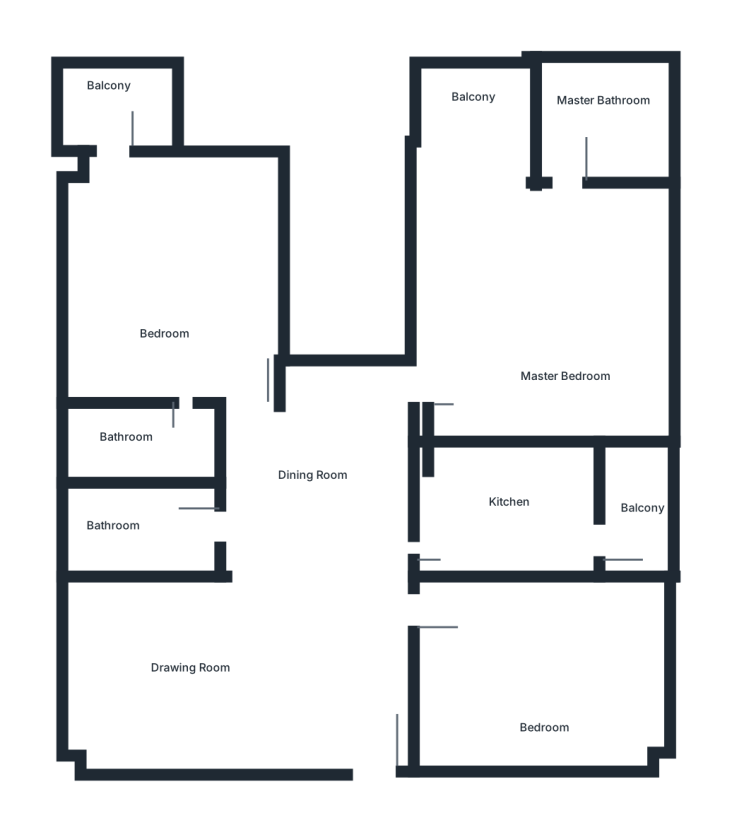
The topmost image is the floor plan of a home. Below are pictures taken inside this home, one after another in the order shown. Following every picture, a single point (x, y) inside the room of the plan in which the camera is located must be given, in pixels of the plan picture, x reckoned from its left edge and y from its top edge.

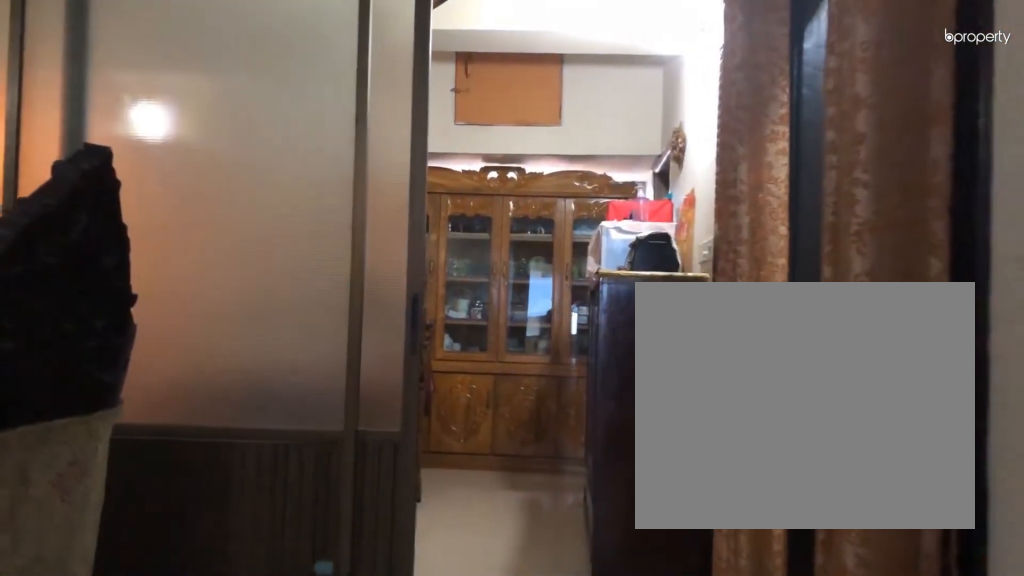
(266, 642)
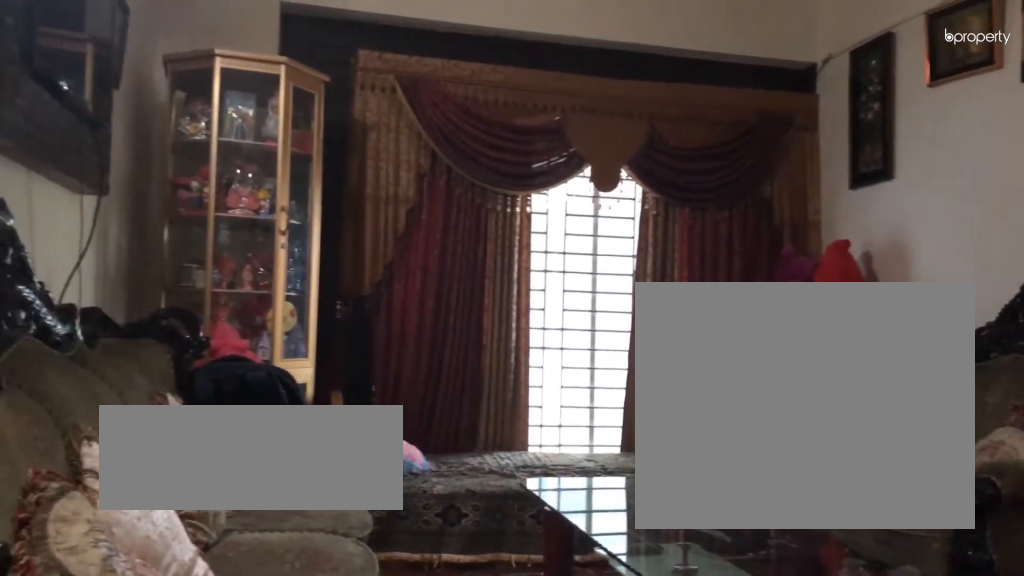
(212, 641)
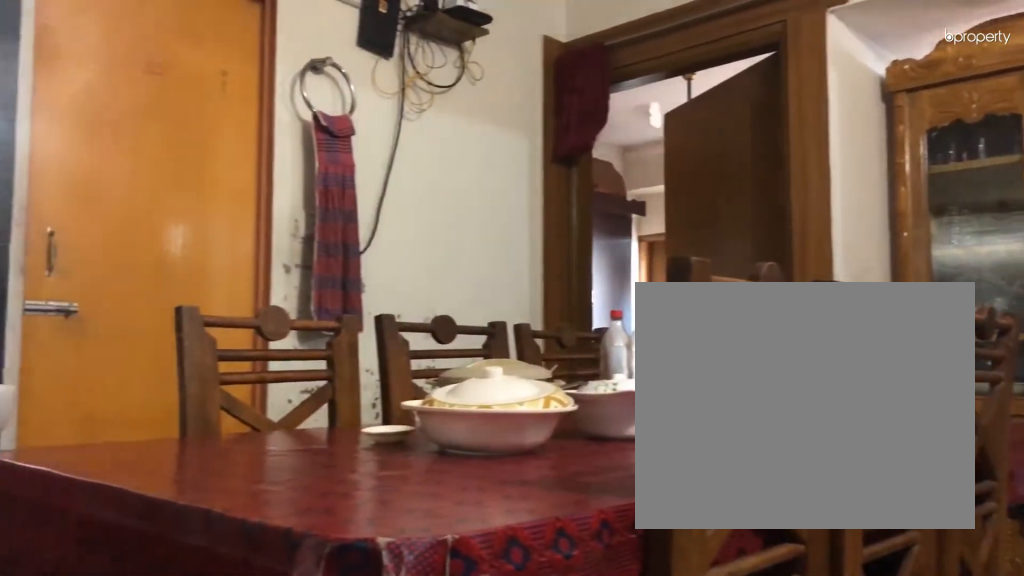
(302, 471)
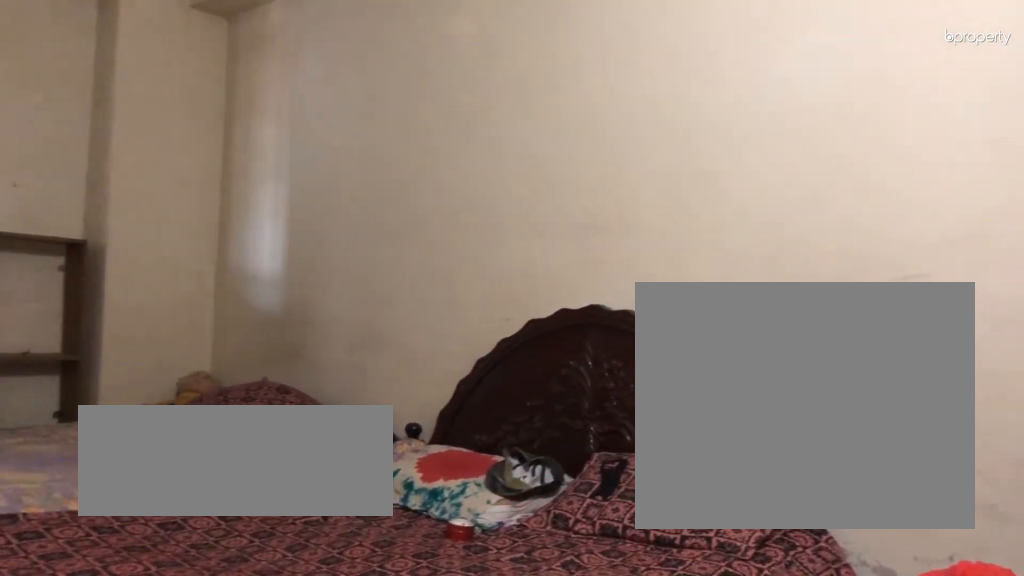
(540, 682)
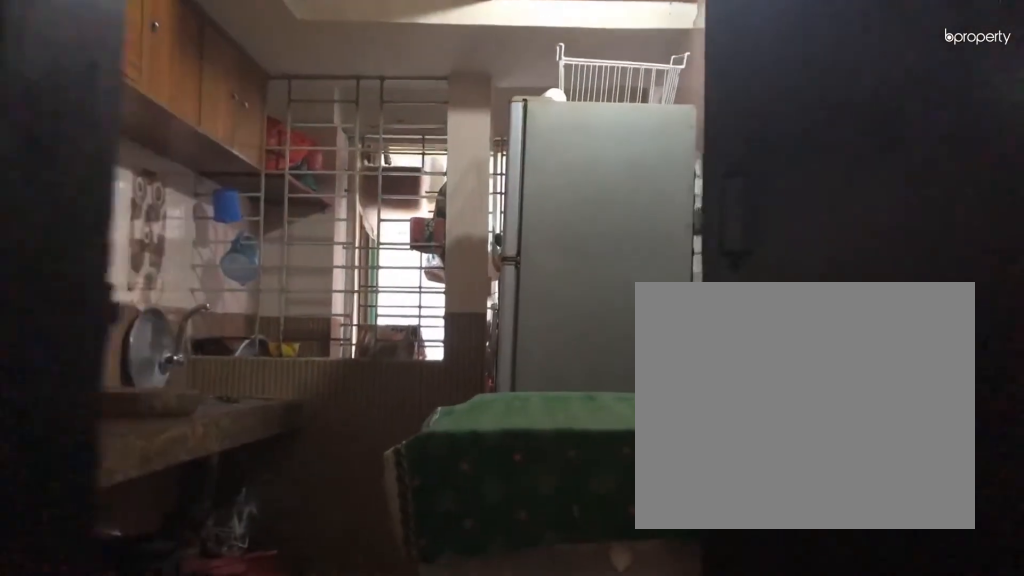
(500, 502)
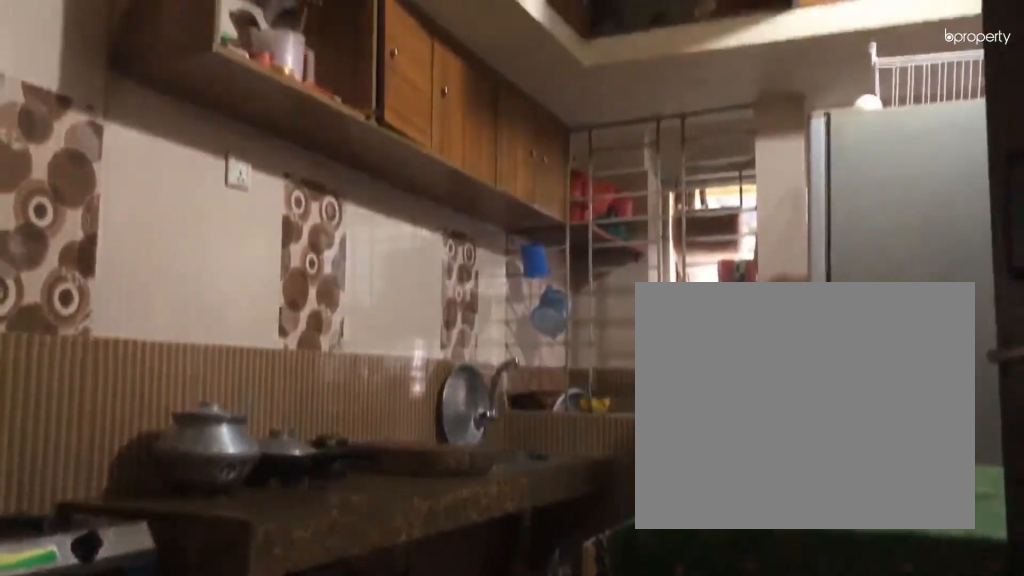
(501, 501)
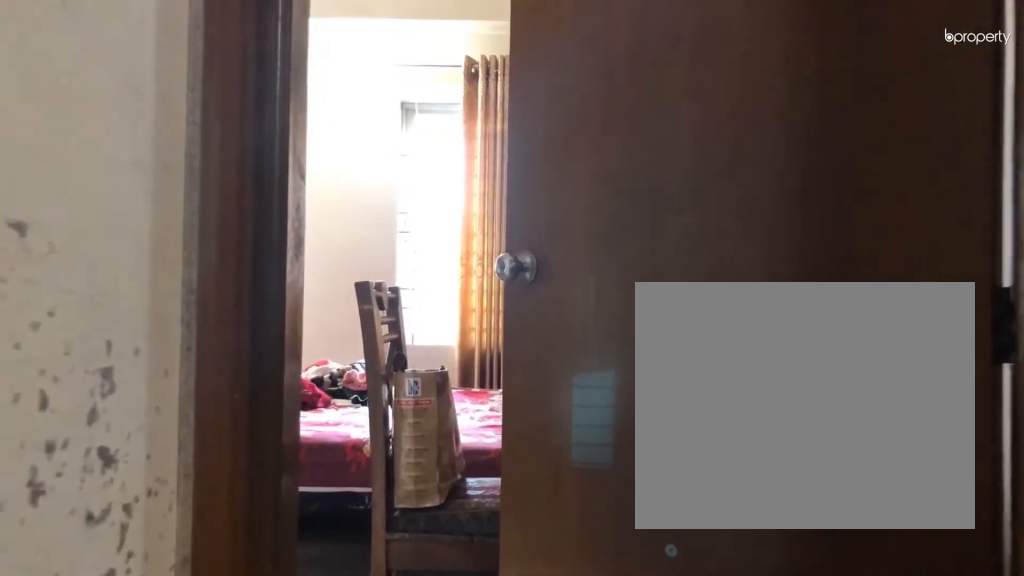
(273, 417)
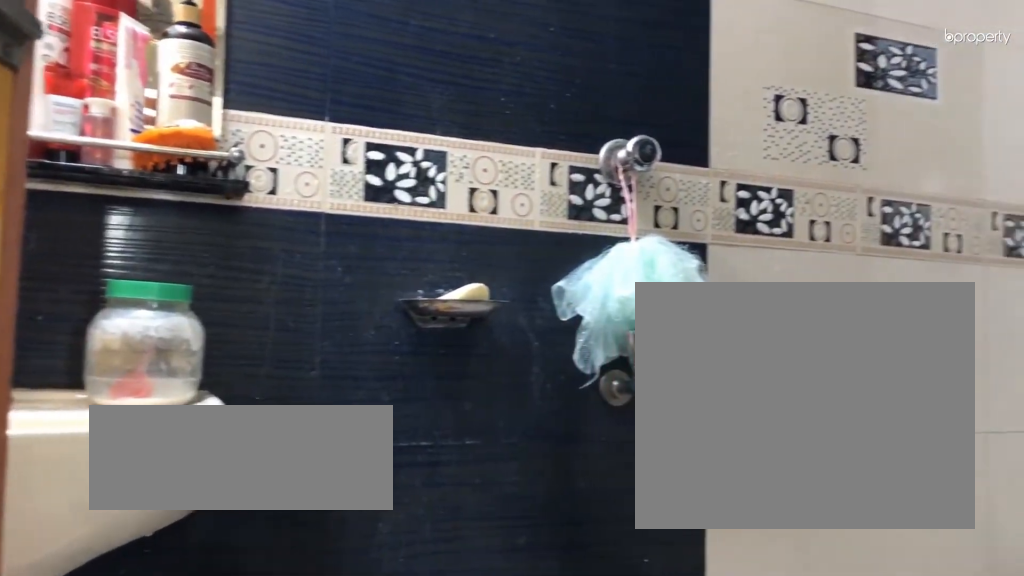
(127, 452)
